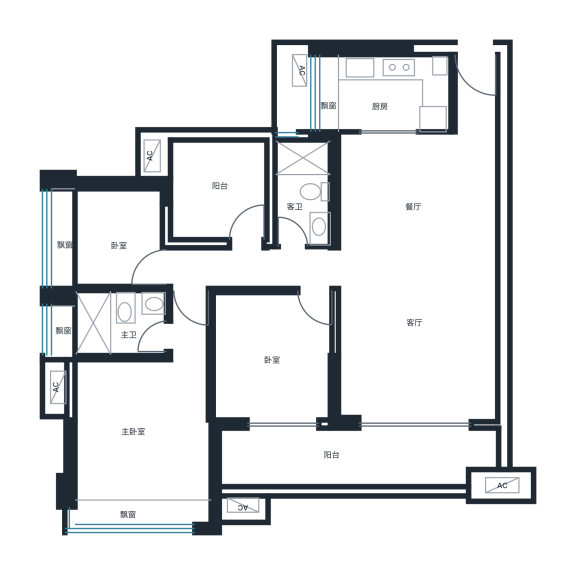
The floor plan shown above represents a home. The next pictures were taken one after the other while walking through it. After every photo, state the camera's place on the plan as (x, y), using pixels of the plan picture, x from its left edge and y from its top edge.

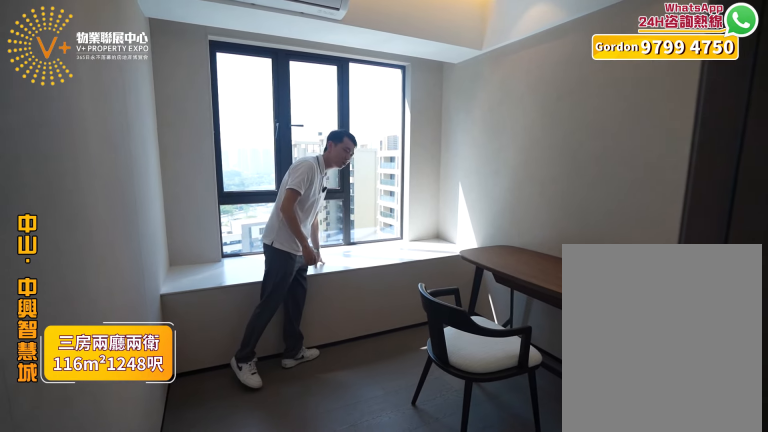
(99, 235)
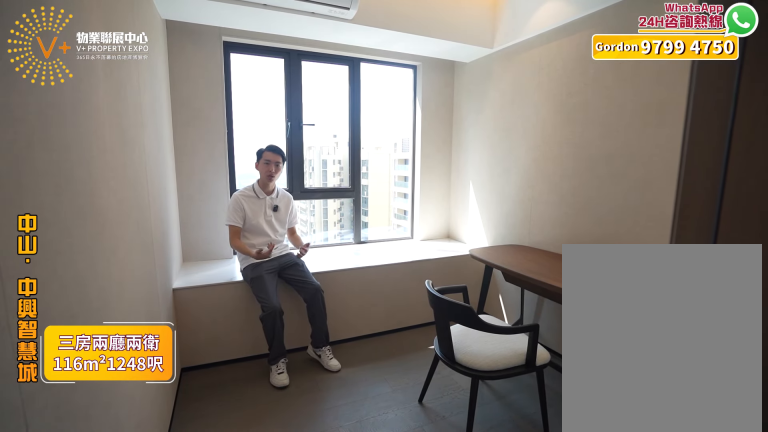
(95, 232)
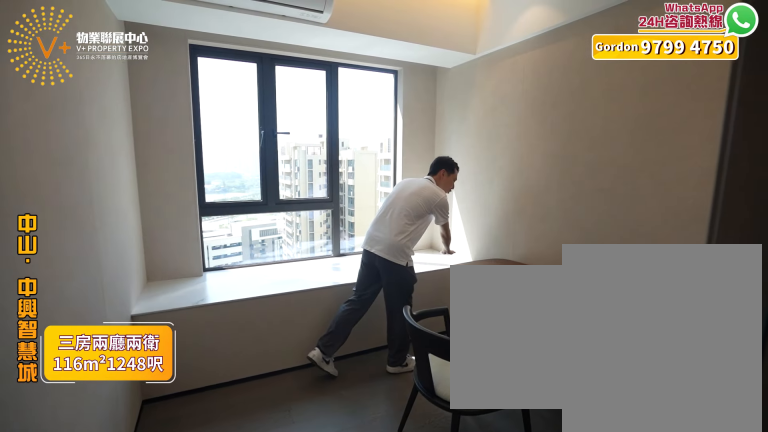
(98, 234)
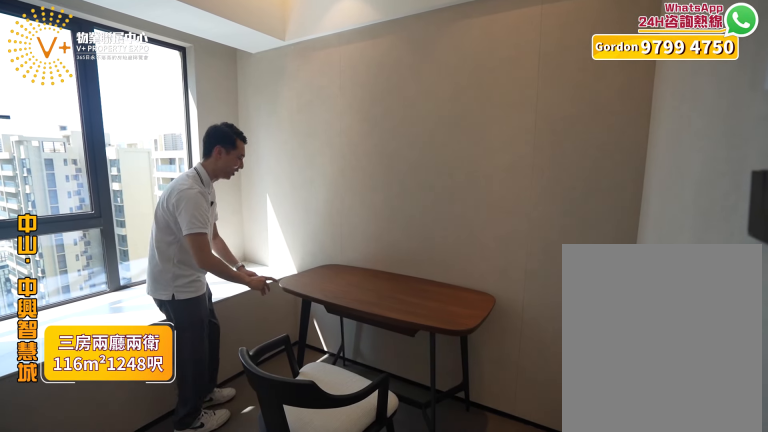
(101, 238)
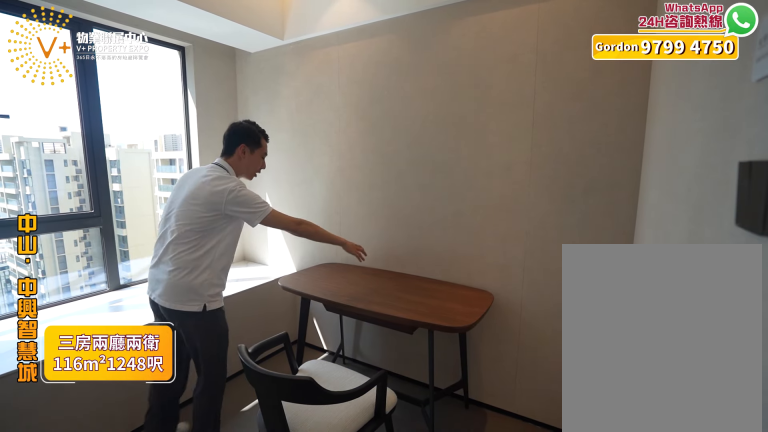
(105, 240)
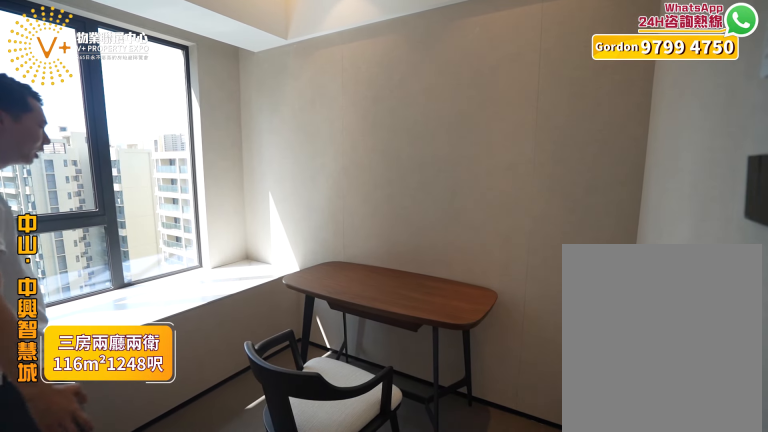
(103, 240)
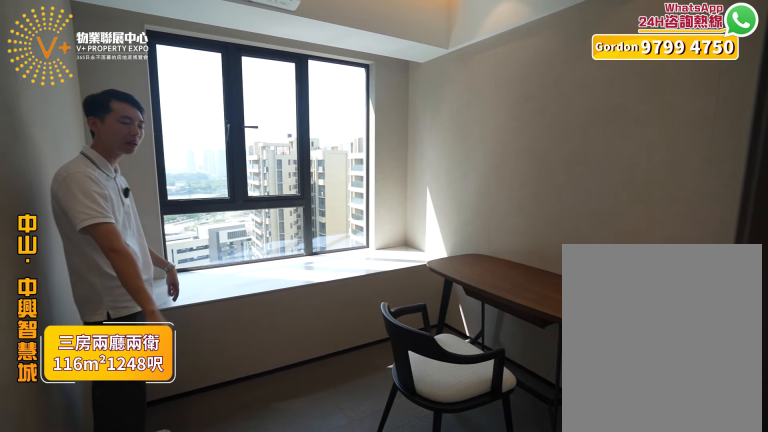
(103, 236)
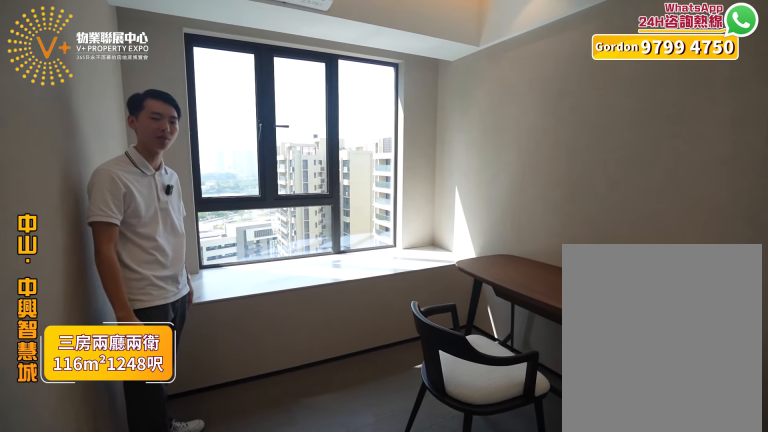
(96, 232)
